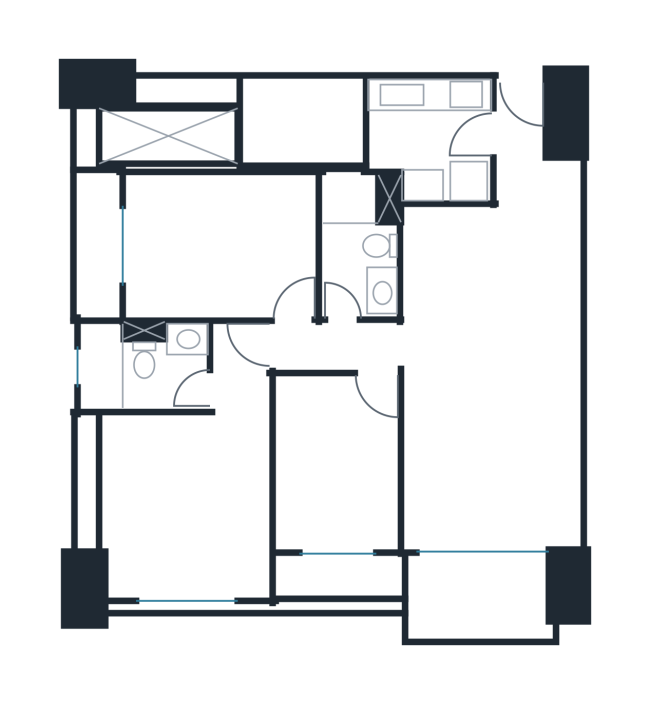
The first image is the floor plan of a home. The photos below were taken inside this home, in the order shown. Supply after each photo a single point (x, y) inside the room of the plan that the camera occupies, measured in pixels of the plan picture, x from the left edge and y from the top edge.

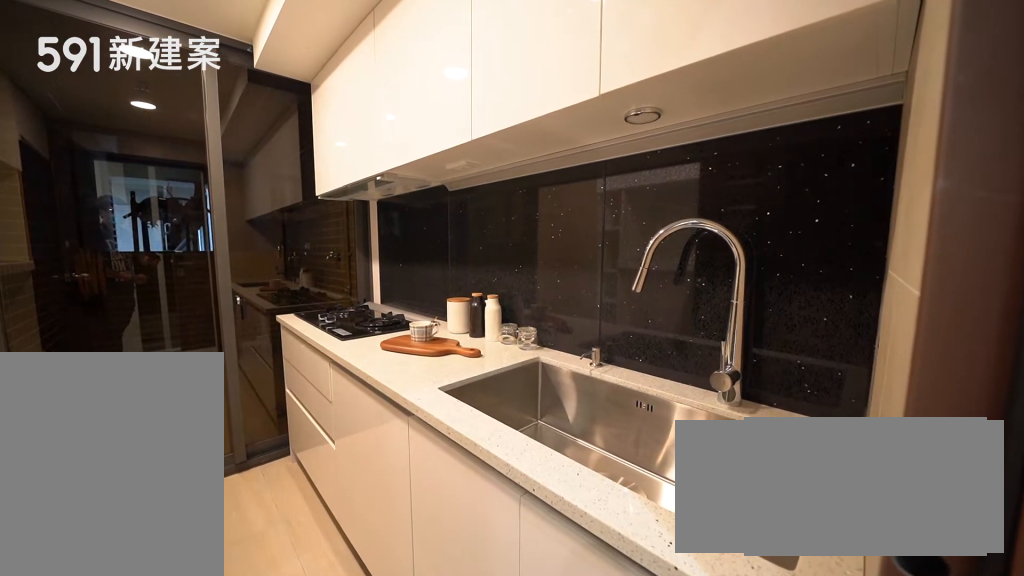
(429, 120)
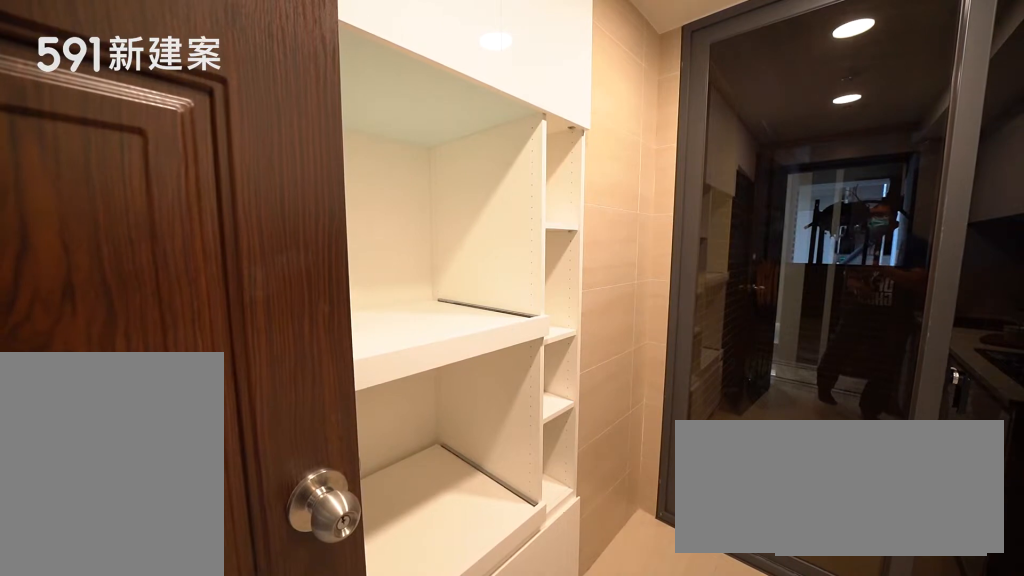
(429, 120)
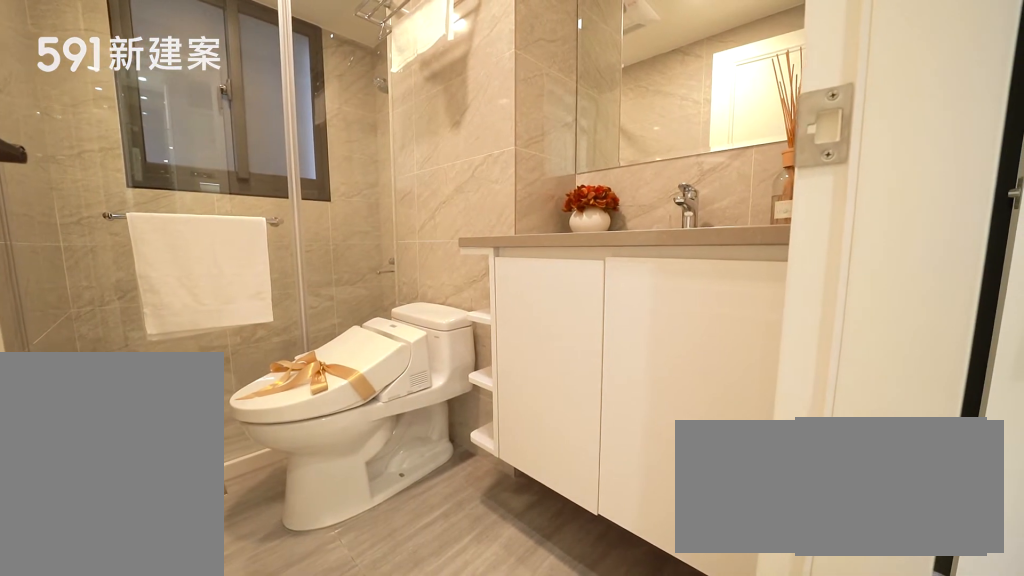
(140, 365)
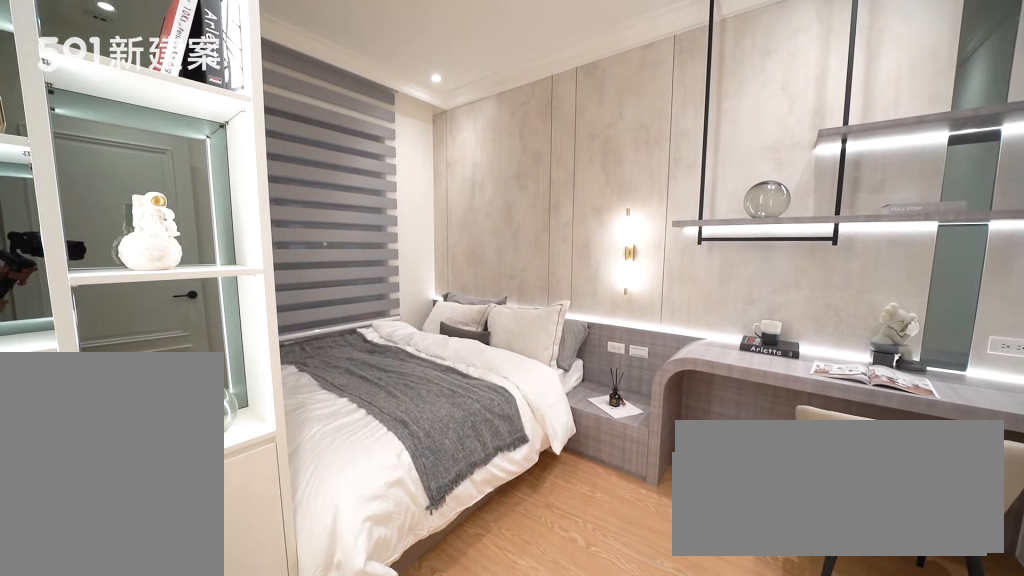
(215, 243)
